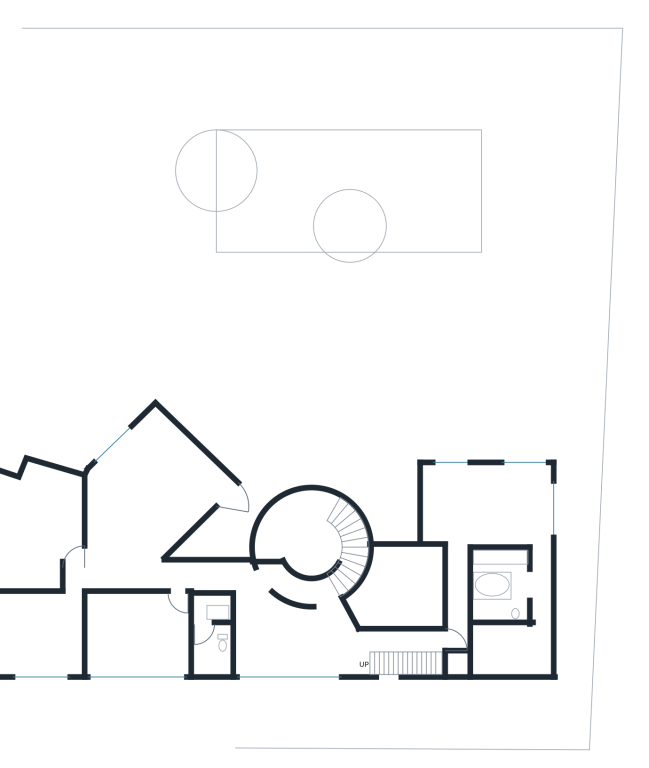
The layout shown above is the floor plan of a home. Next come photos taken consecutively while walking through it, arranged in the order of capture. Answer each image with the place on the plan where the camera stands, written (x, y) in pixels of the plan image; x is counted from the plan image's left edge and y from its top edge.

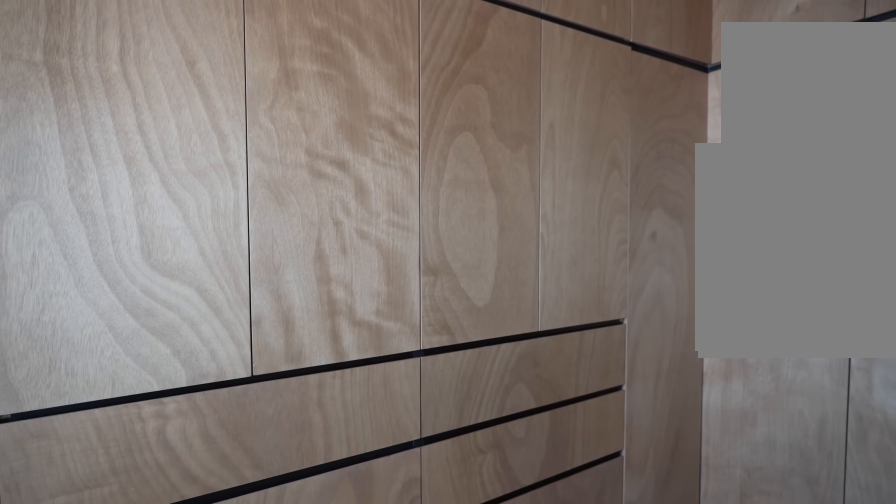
(506, 653)
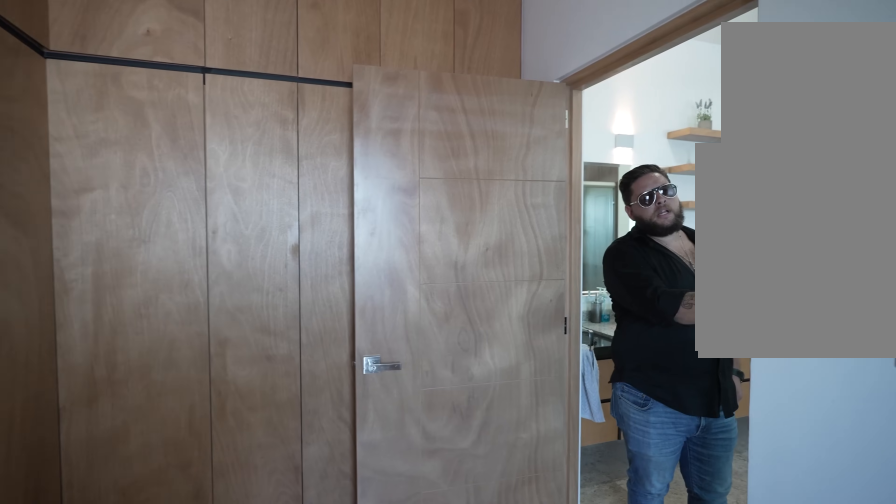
(506, 653)
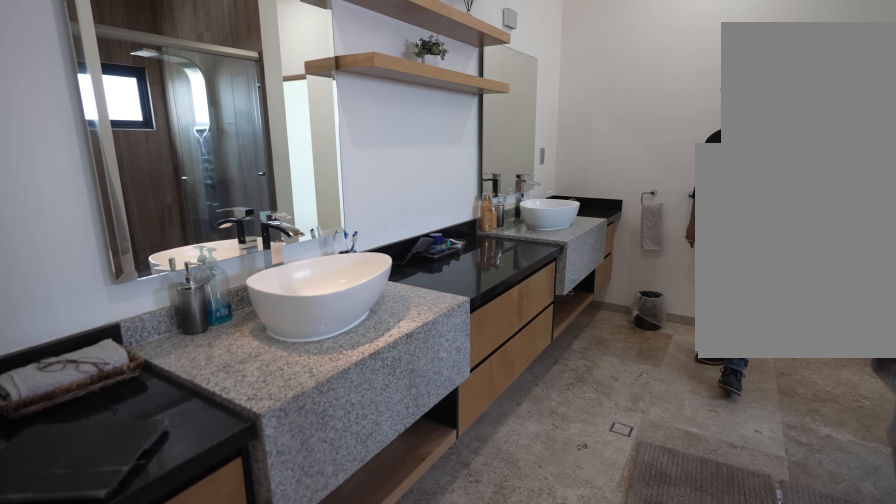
(523, 583)
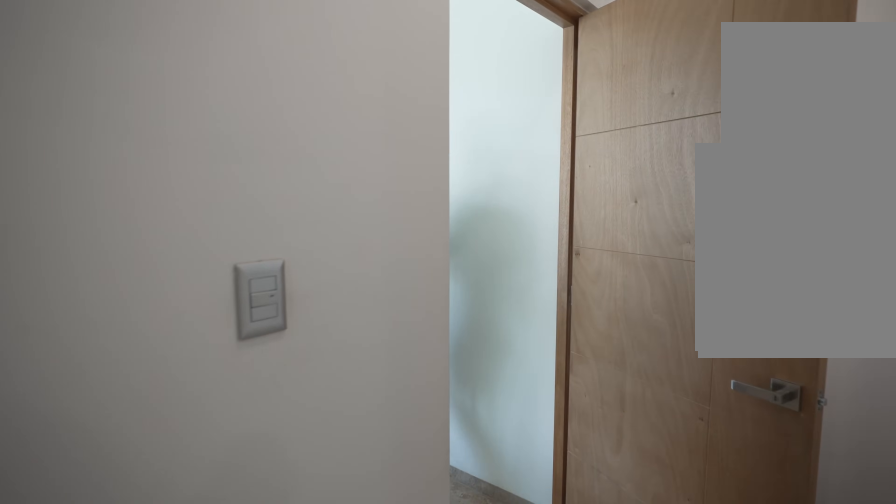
(532, 487)
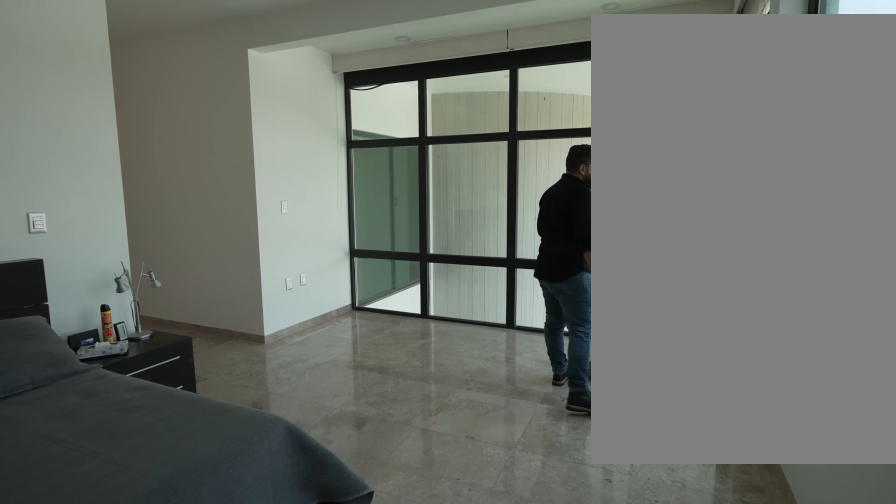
(514, 479)
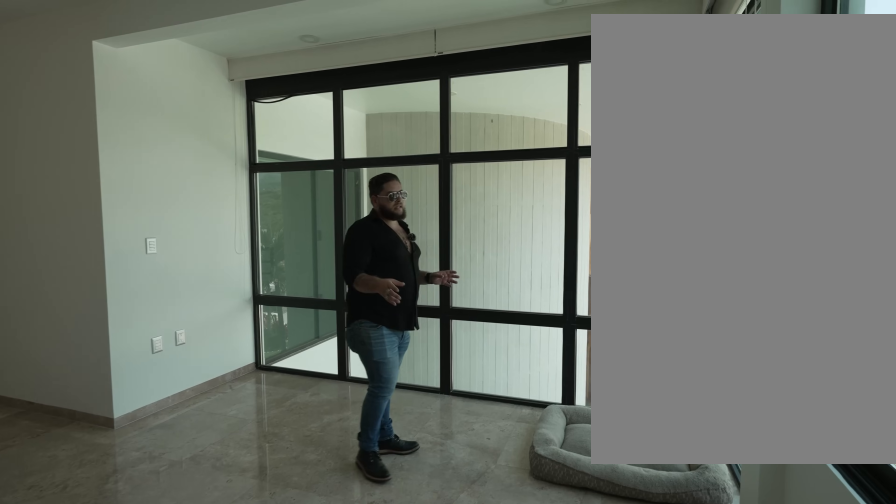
(488, 480)
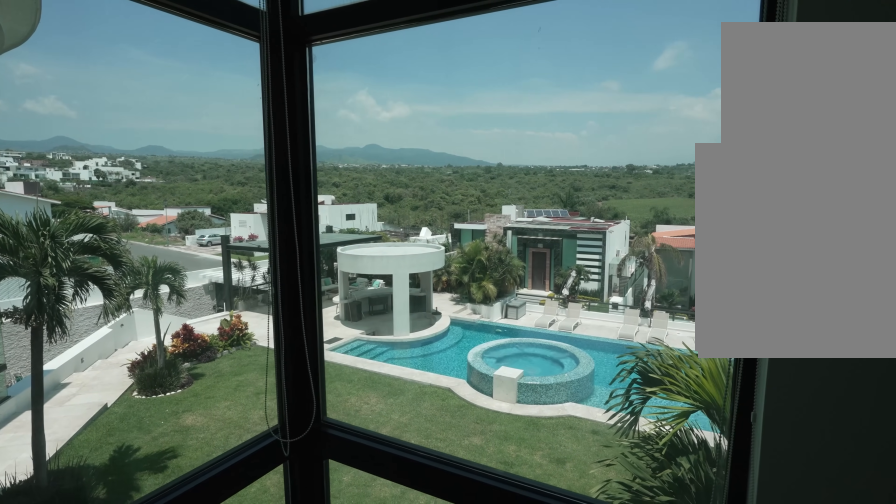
(476, 480)
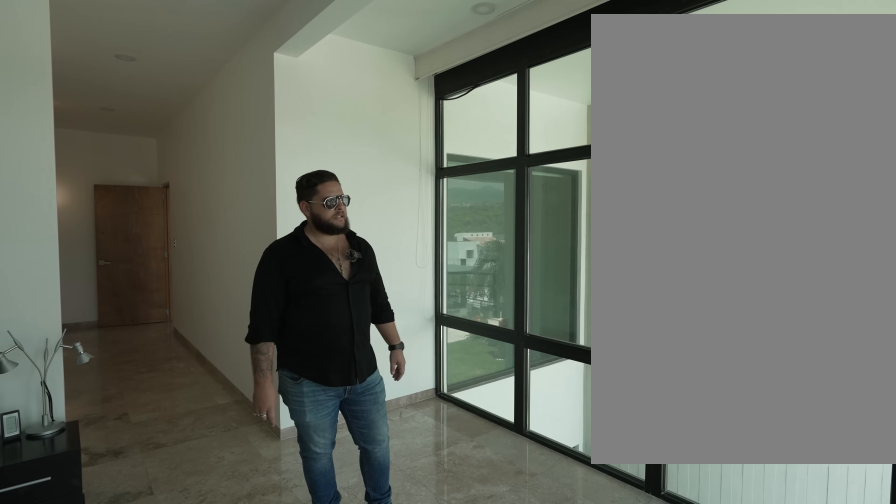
(476, 480)
